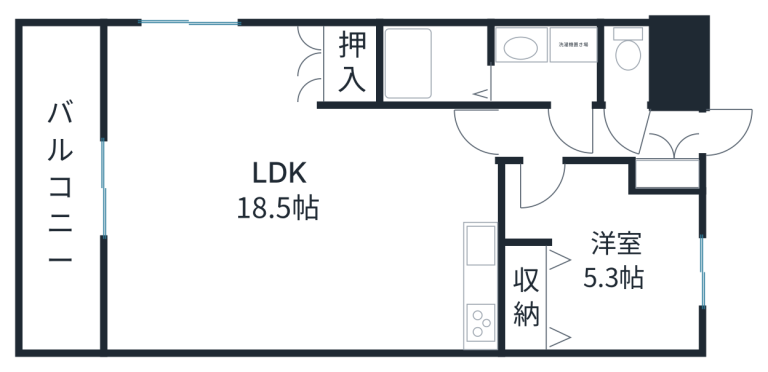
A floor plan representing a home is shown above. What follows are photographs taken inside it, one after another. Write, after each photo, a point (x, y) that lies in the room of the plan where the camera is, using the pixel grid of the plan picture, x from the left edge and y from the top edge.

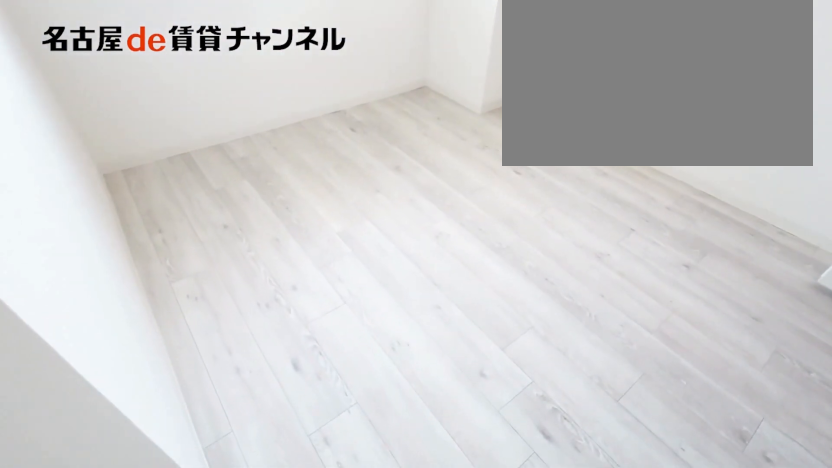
(601, 260)
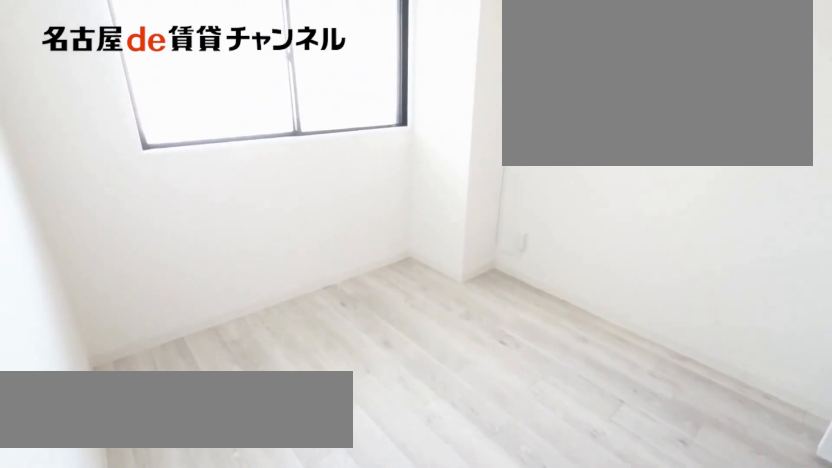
(601, 260)
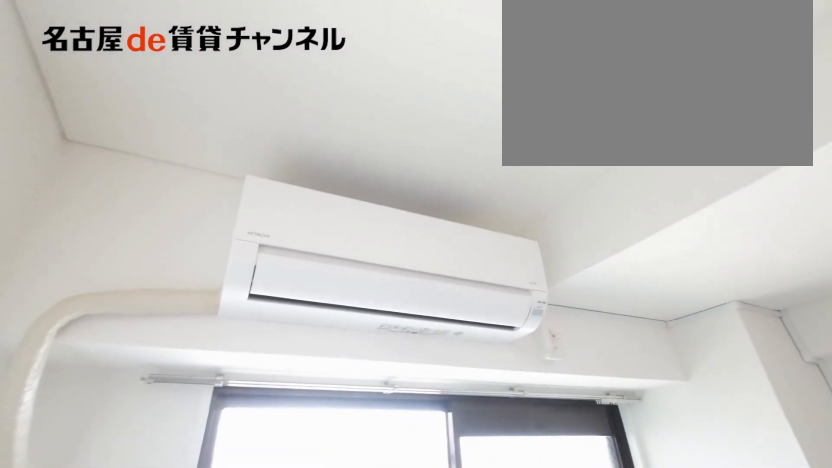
(601, 260)
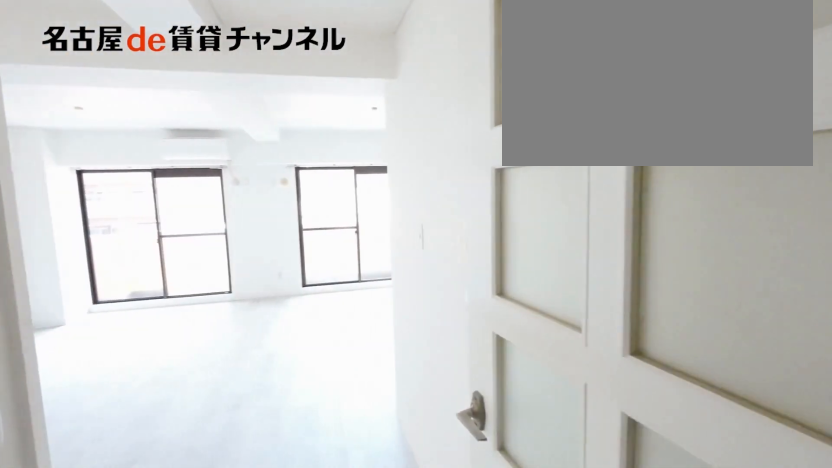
(530, 132)
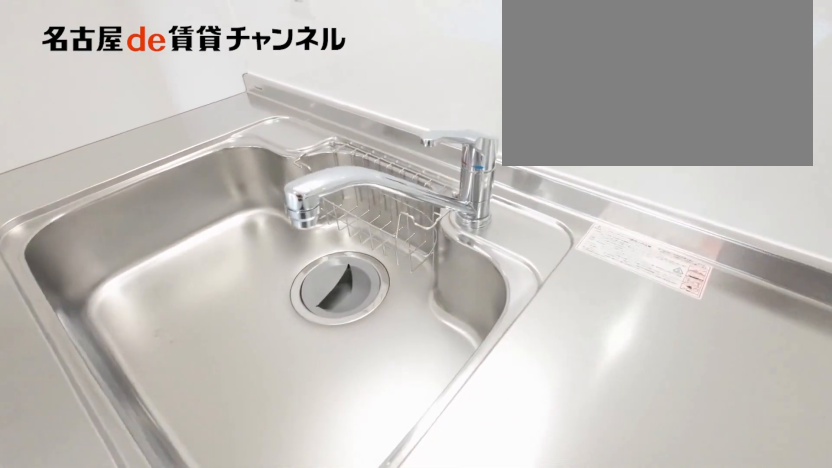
(489, 301)
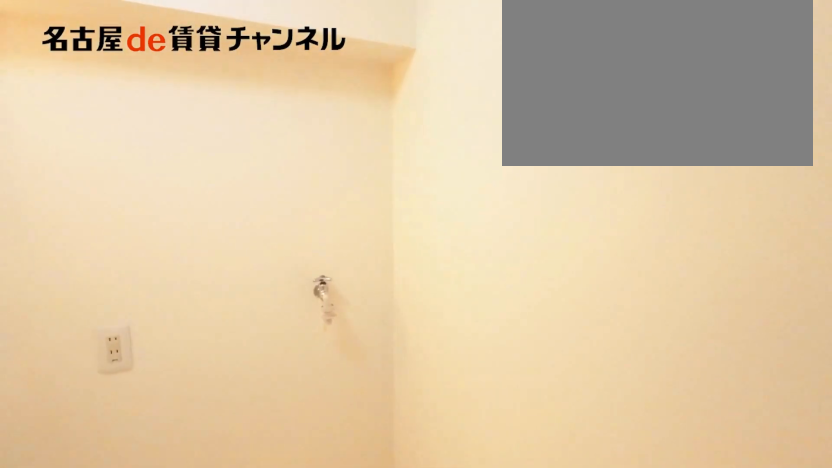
(546, 62)
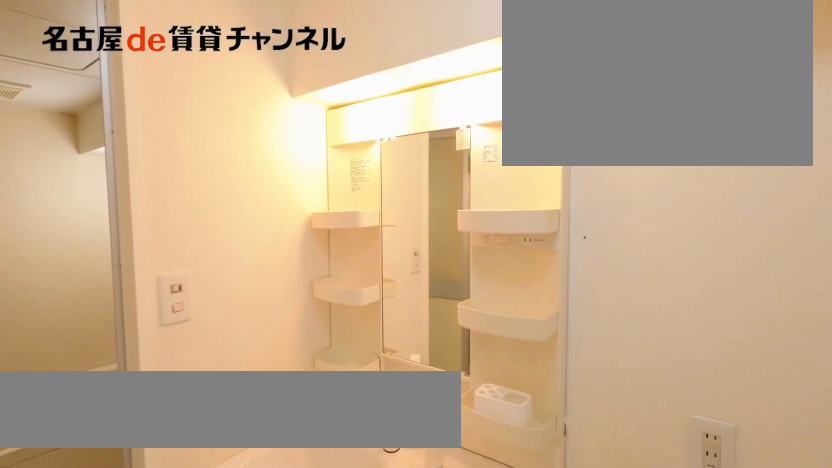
(546, 62)
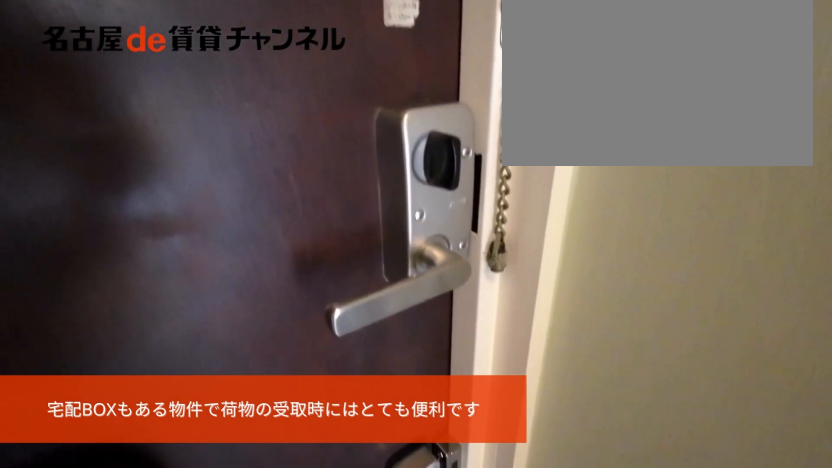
(653, 134)
